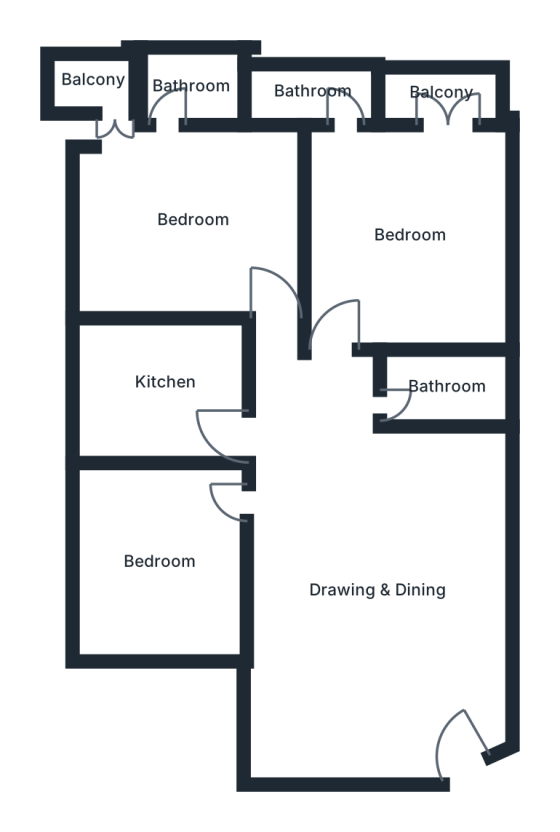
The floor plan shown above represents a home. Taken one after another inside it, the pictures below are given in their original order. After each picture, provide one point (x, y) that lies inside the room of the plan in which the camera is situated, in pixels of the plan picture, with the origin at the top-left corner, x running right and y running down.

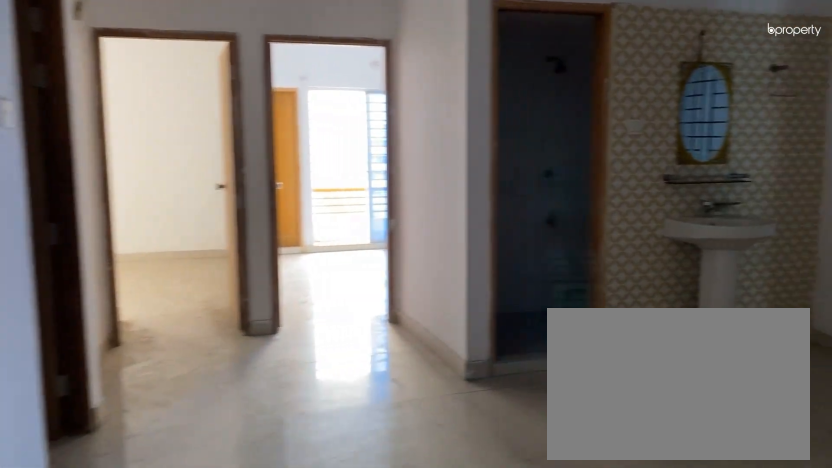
(387, 599)
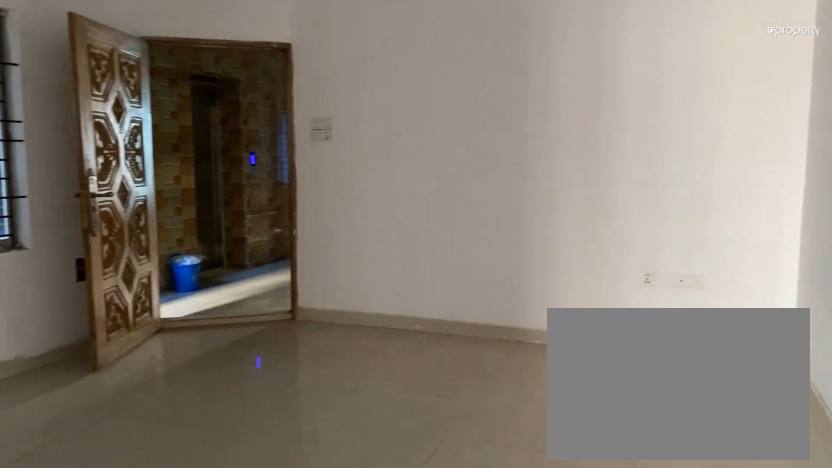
(387, 599)
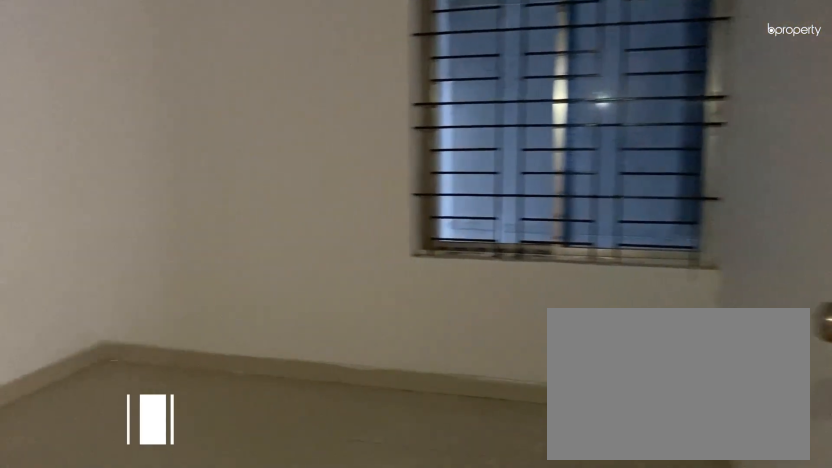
(162, 568)
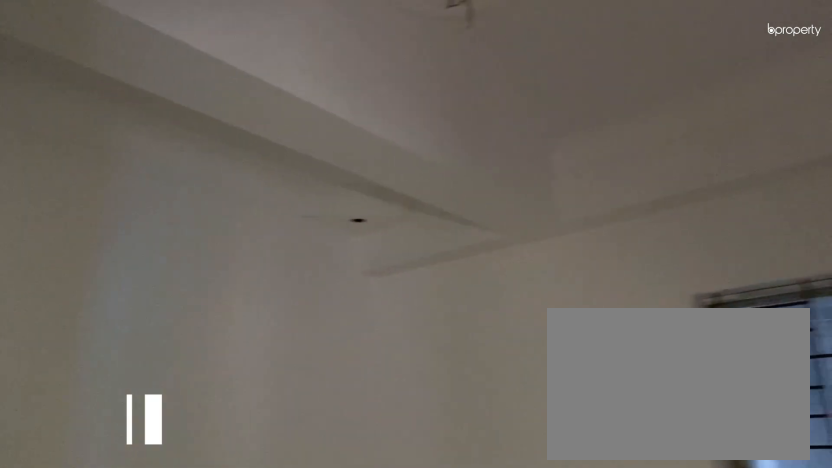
(162, 568)
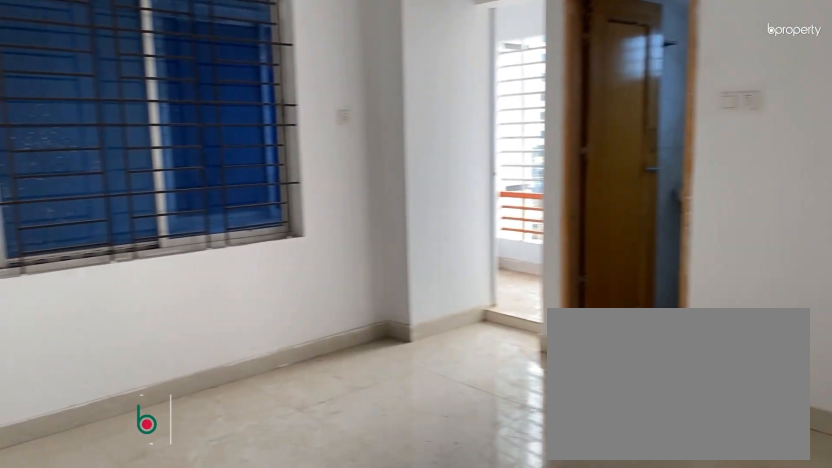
(276, 283)
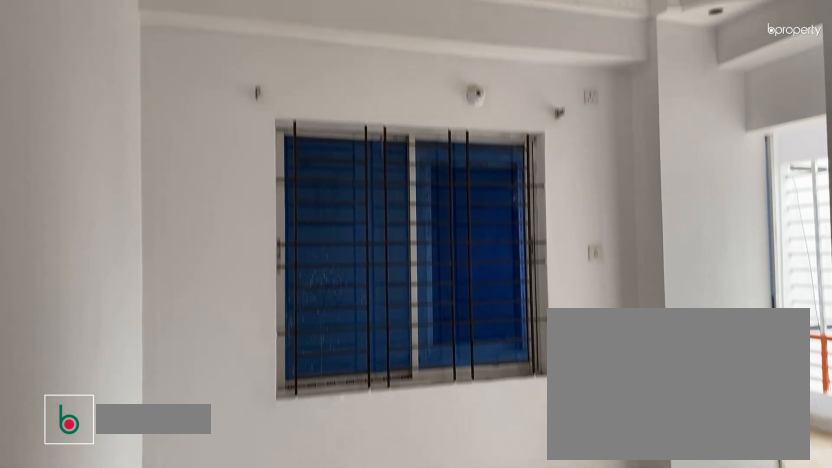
(199, 224)
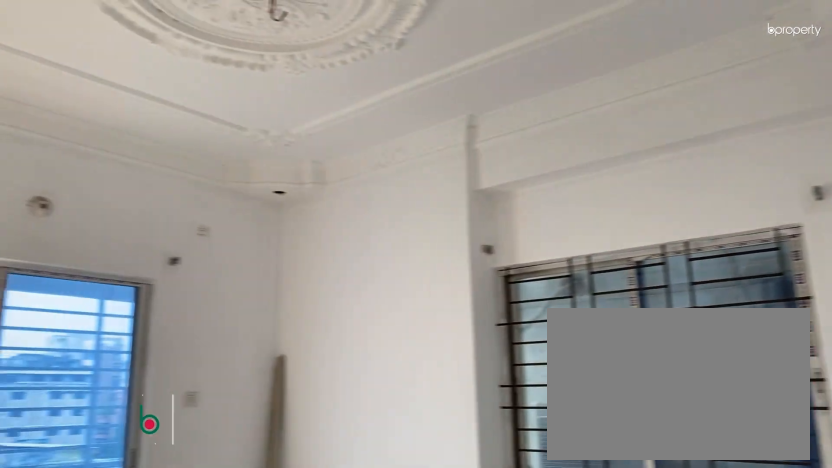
(416, 234)
